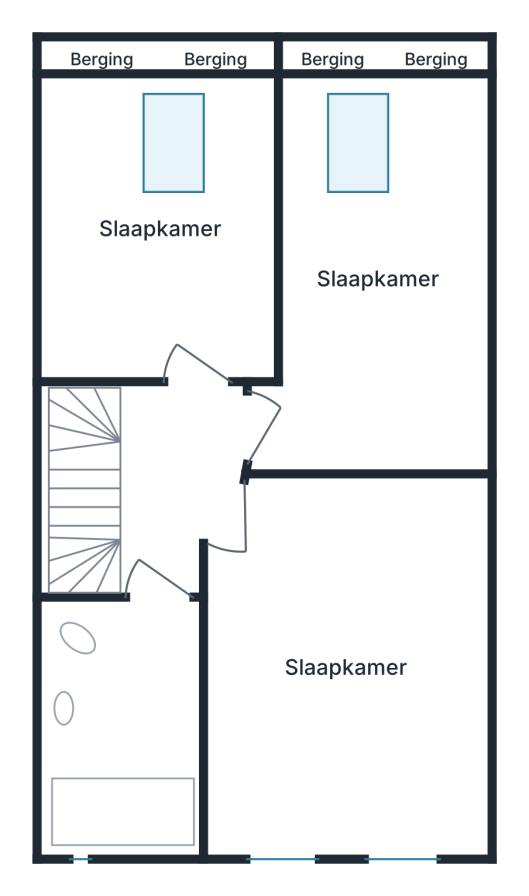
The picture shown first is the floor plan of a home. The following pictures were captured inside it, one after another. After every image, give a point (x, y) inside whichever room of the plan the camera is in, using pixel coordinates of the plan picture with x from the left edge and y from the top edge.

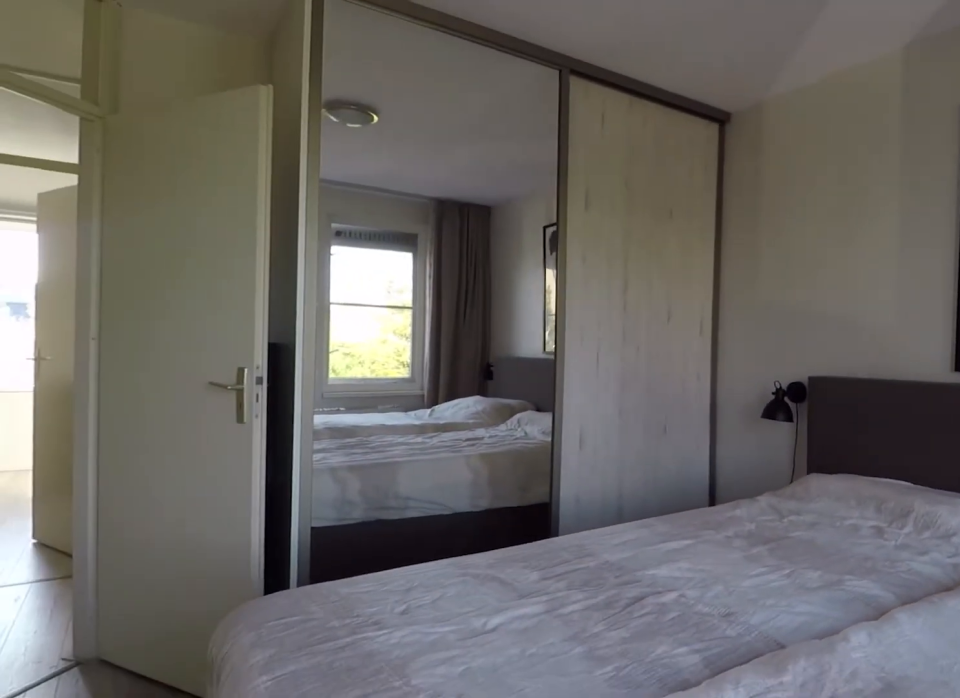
(350, 758)
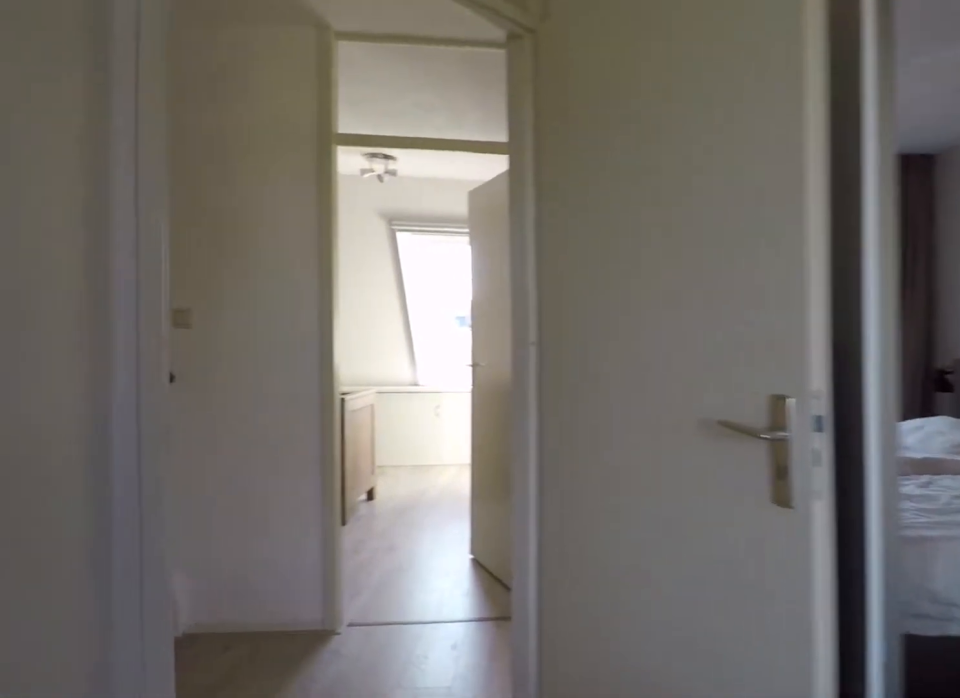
(350, 758)
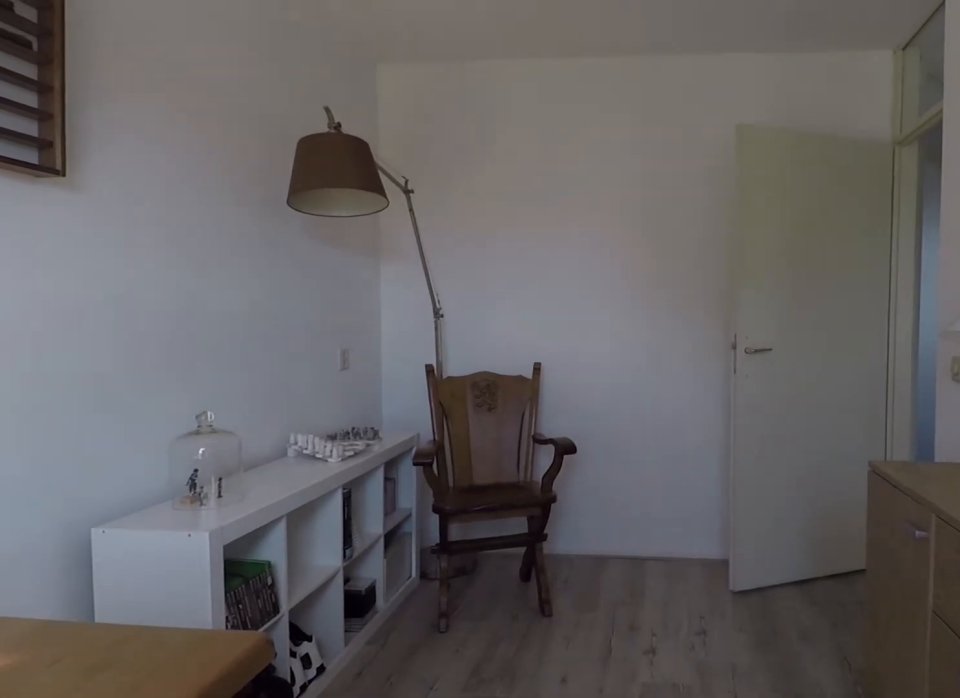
(477, 284)
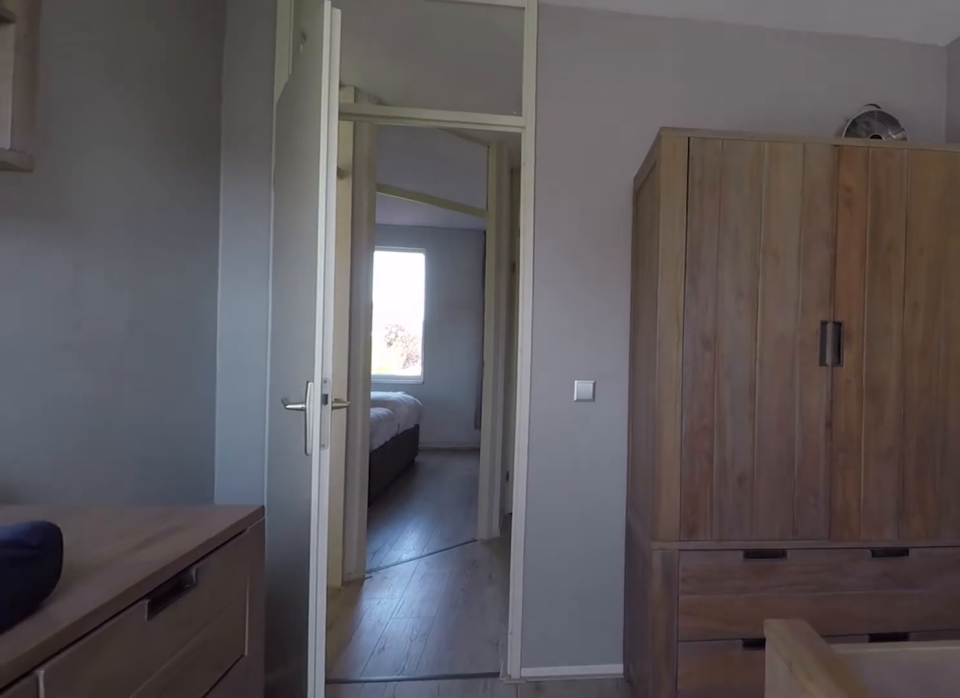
(162, 131)
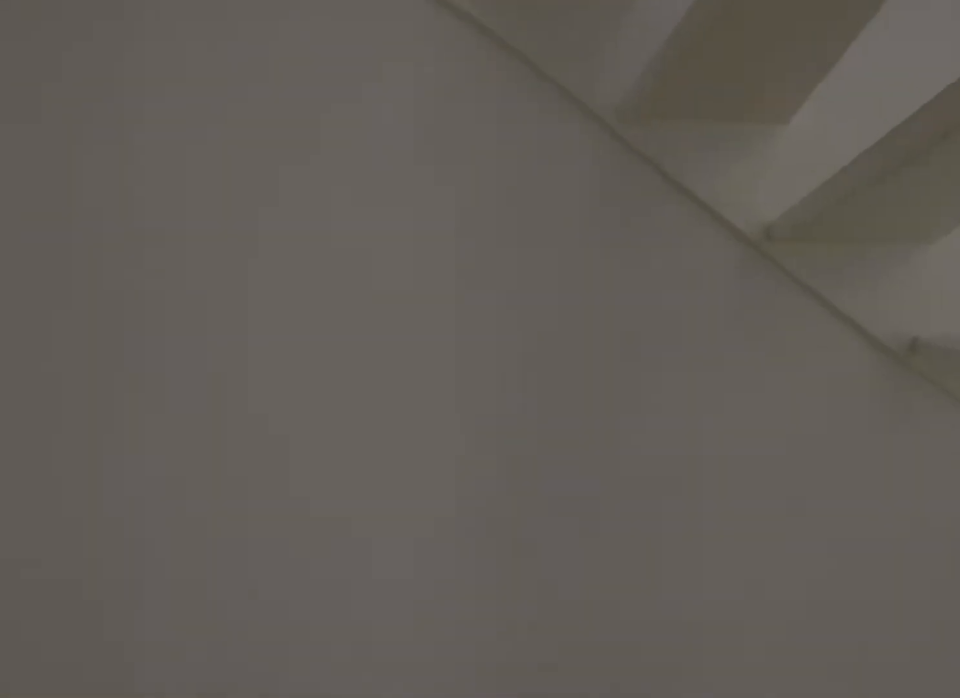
(155, 513)
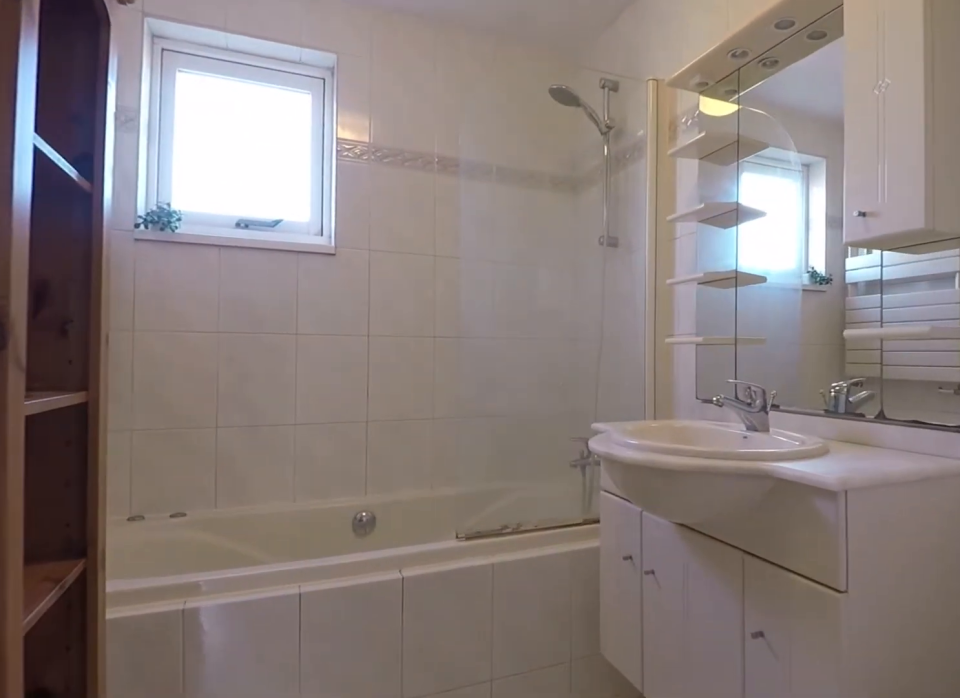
(122, 726)
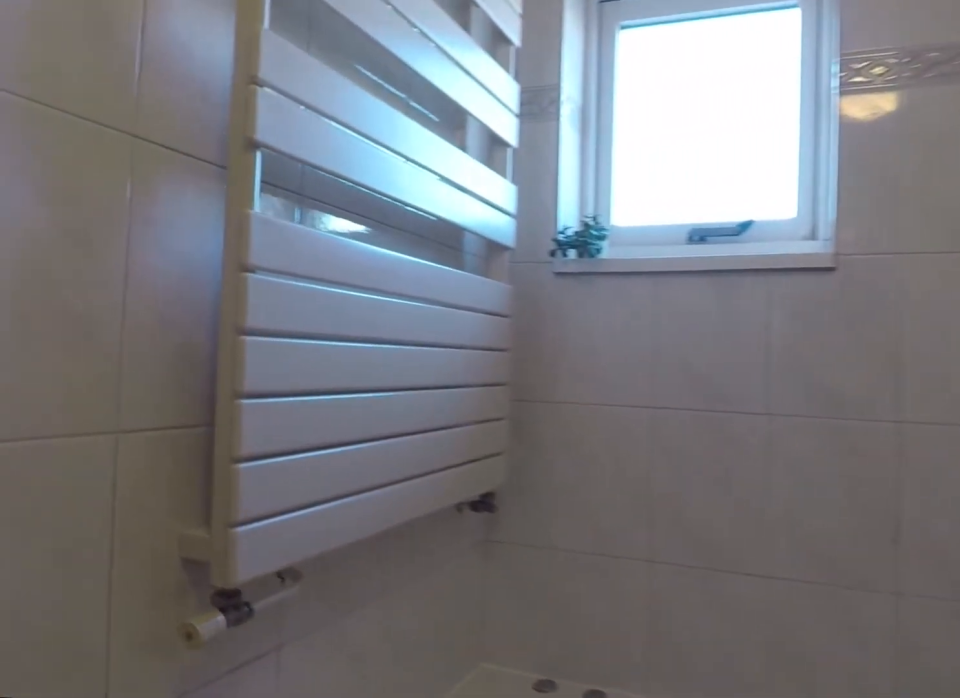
(122, 726)
